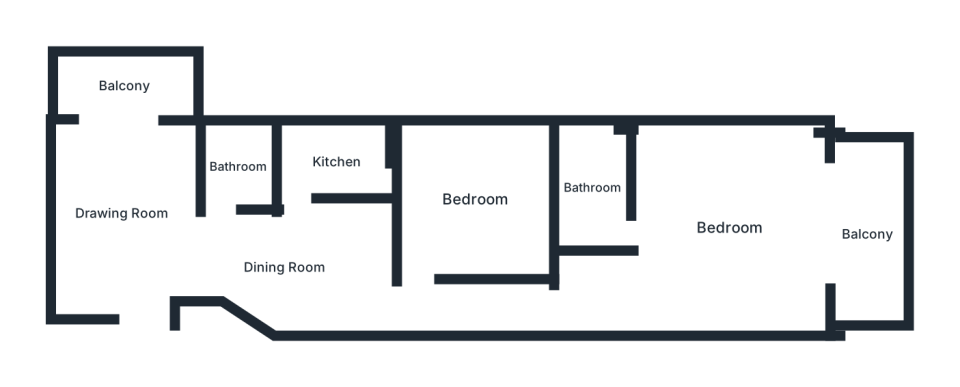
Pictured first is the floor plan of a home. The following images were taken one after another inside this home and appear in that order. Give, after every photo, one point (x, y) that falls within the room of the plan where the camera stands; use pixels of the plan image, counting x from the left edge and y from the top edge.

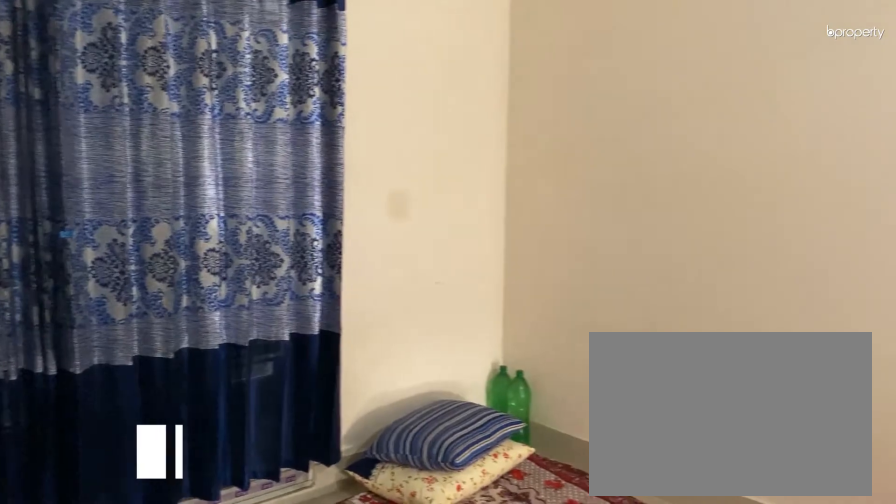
(119, 214)
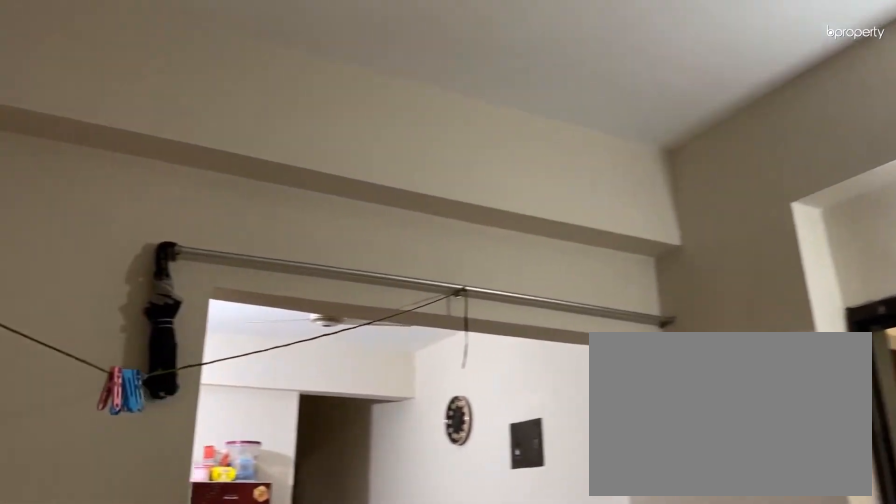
(119, 214)
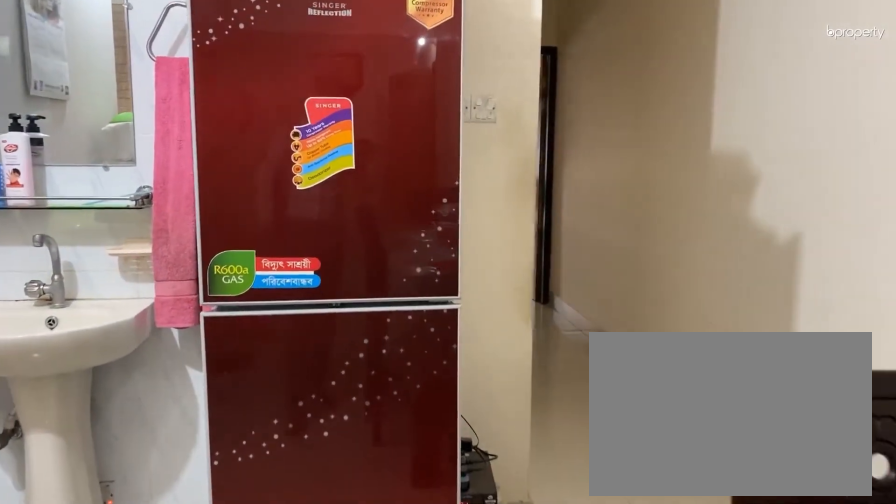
(283, 265)
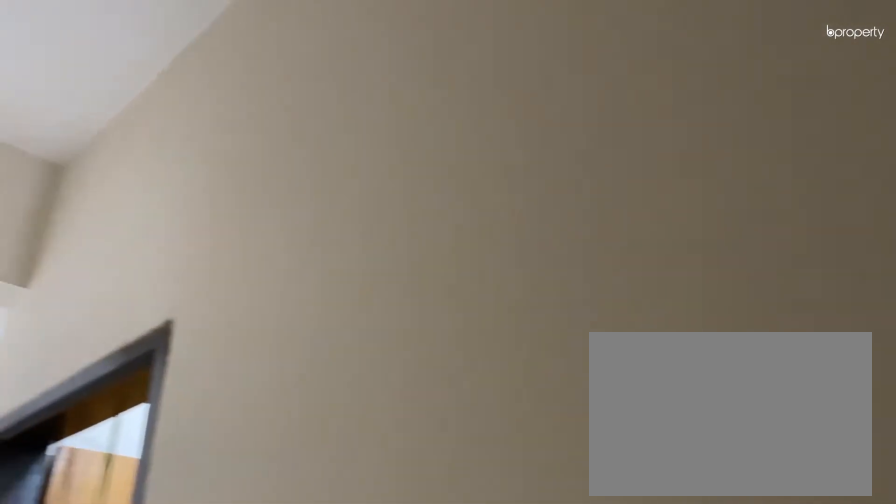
(283, 265)
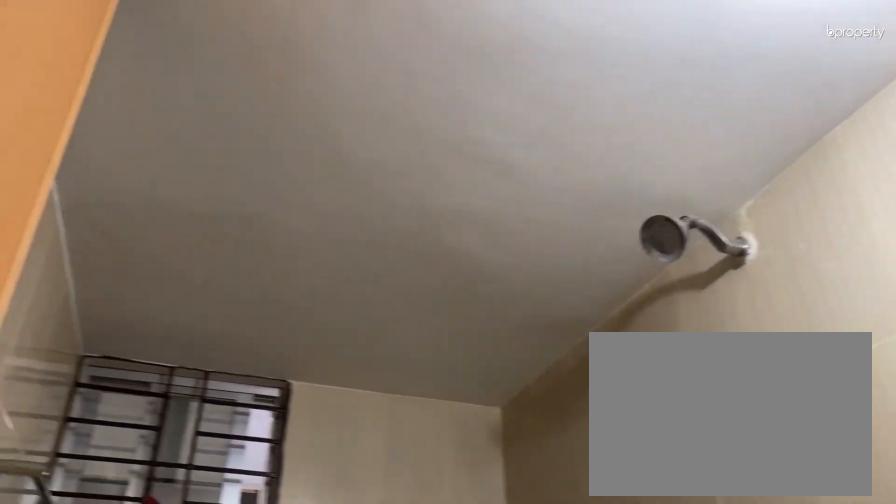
(236, 166)
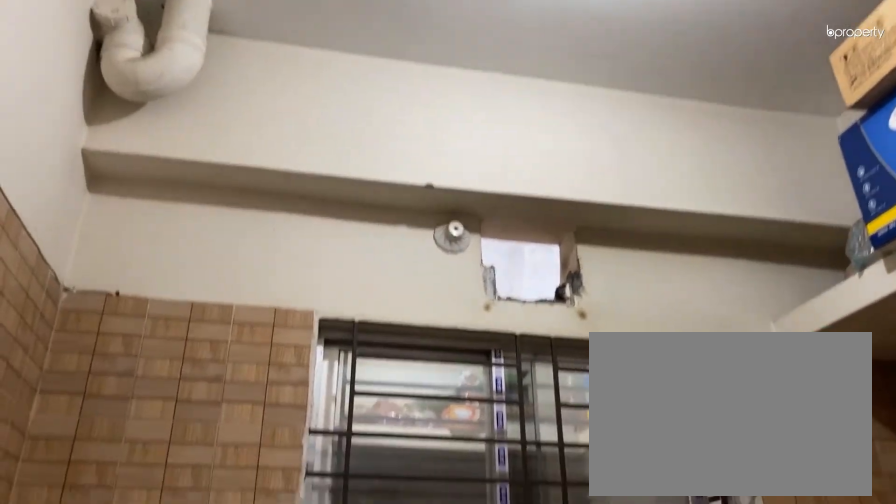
(338, 157)
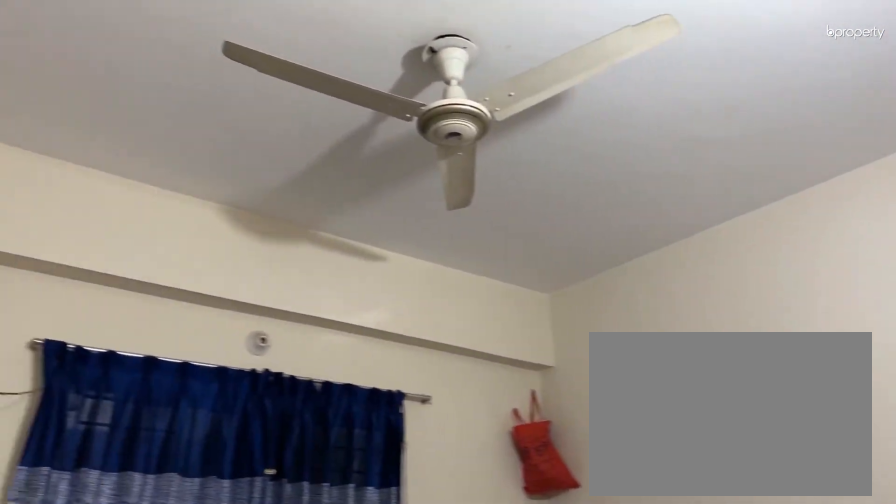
(473, 199)
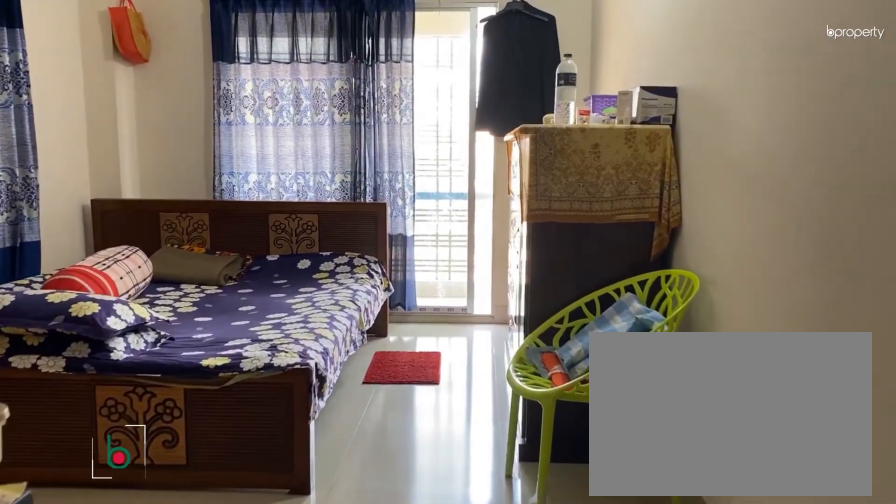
(730, 226)
